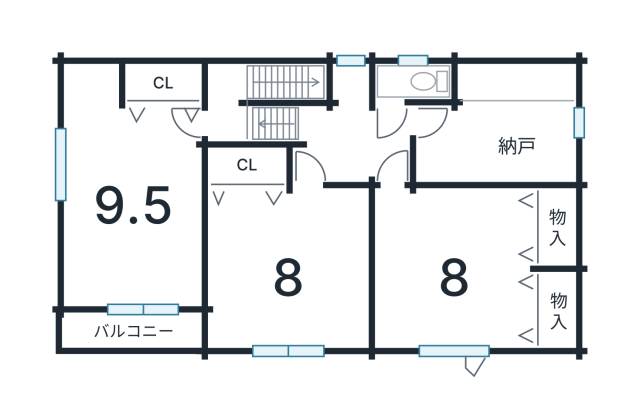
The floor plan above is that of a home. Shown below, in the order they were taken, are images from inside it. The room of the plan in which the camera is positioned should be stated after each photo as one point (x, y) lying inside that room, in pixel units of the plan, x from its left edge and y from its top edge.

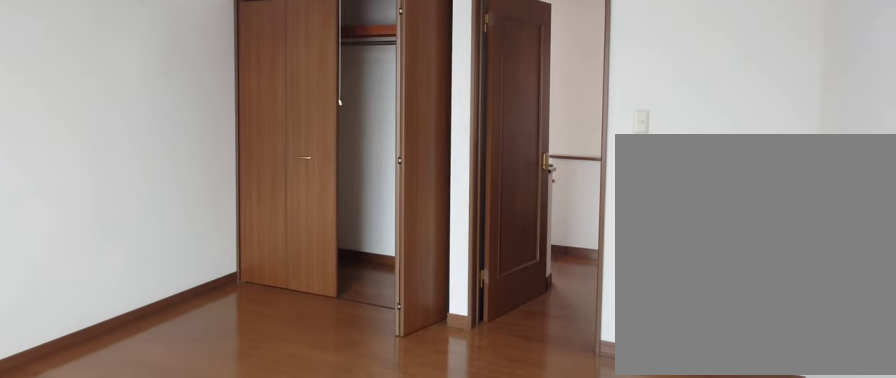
(286, 267)
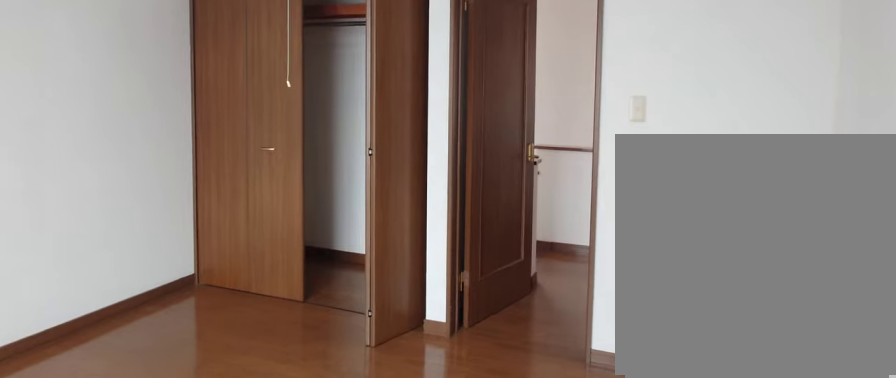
(286, 267)
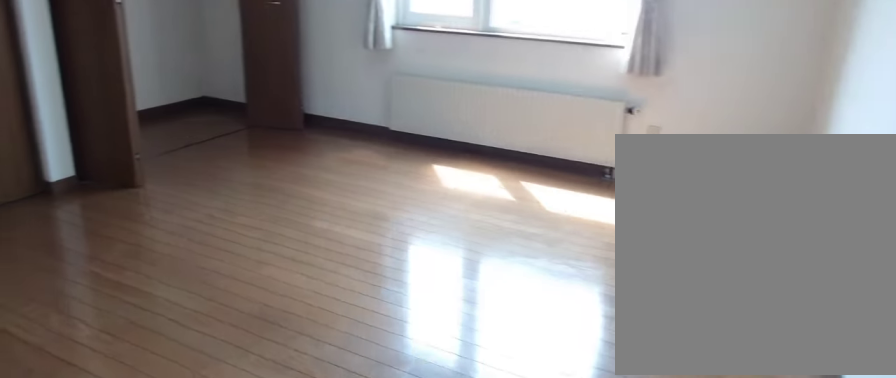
(454, 273)
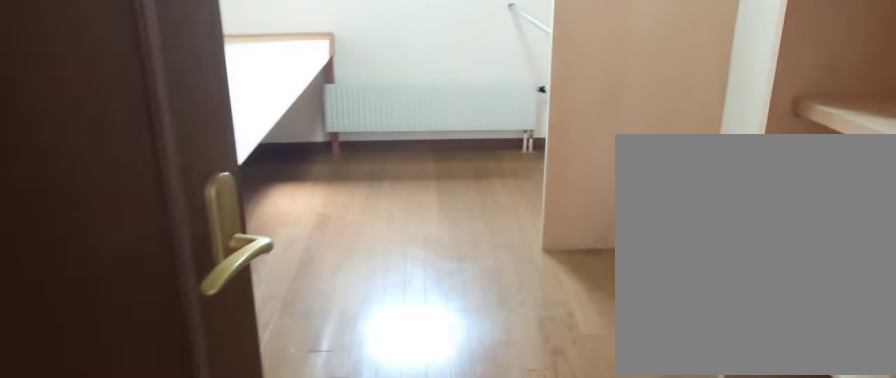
(491, 132)
